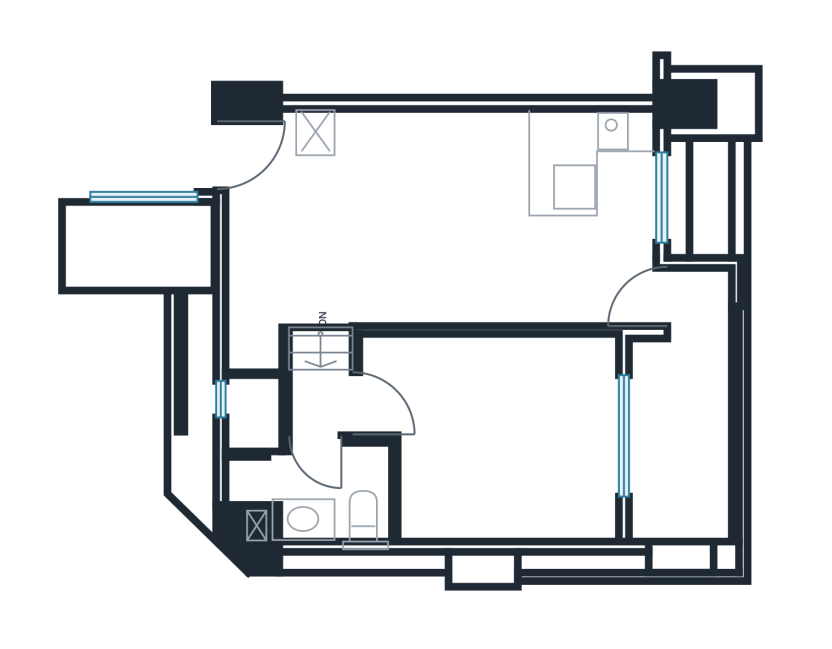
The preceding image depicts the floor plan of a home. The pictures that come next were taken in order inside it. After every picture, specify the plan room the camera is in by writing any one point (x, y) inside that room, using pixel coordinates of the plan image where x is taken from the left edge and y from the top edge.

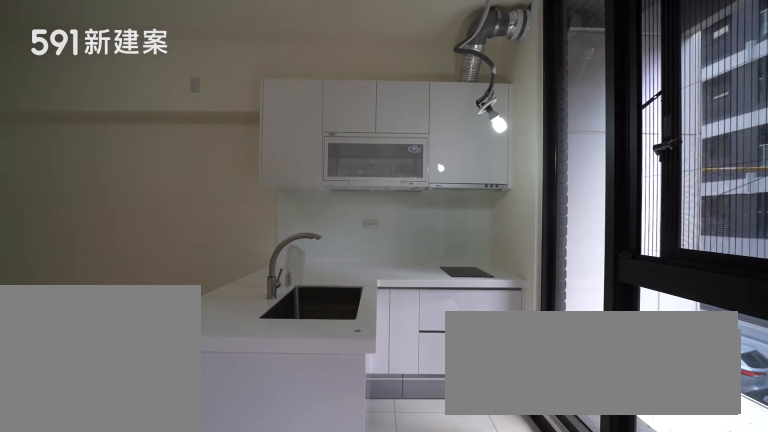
(585, 187)
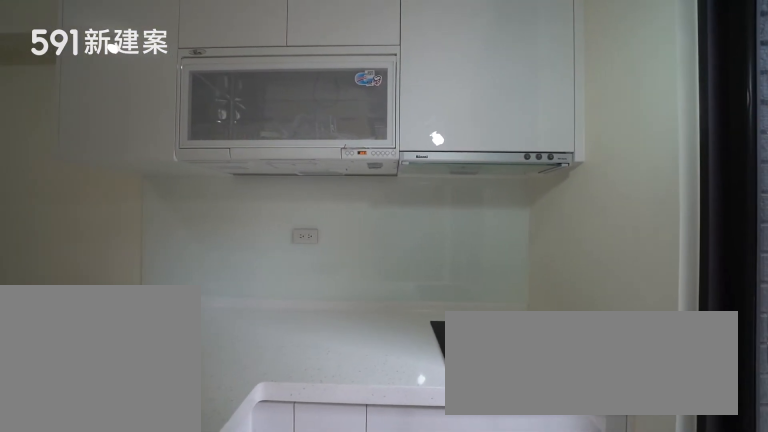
(585, 187)
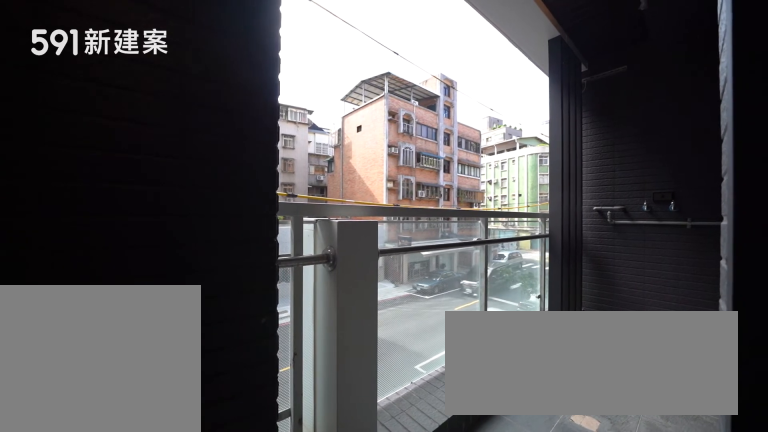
(683, 418)
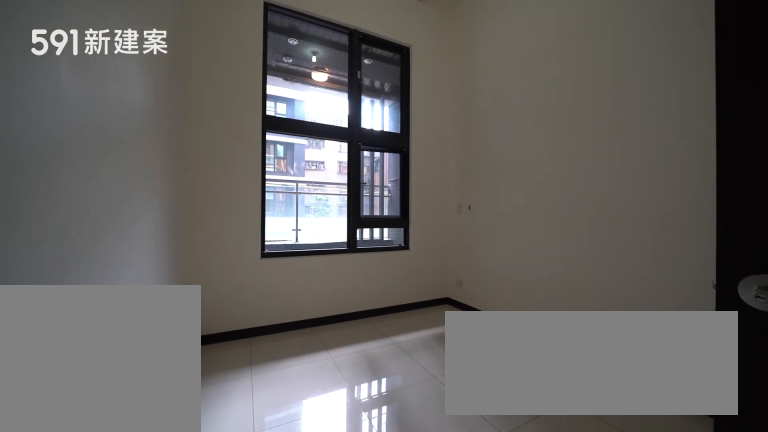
(499, 436)
